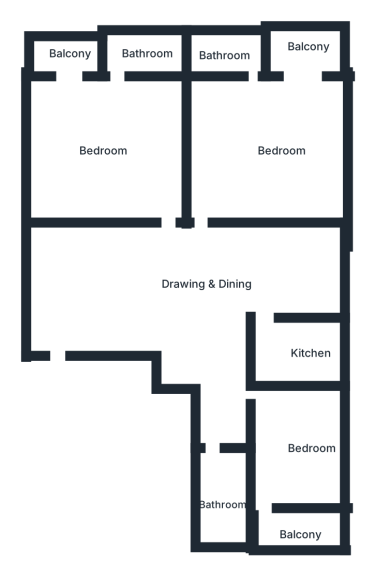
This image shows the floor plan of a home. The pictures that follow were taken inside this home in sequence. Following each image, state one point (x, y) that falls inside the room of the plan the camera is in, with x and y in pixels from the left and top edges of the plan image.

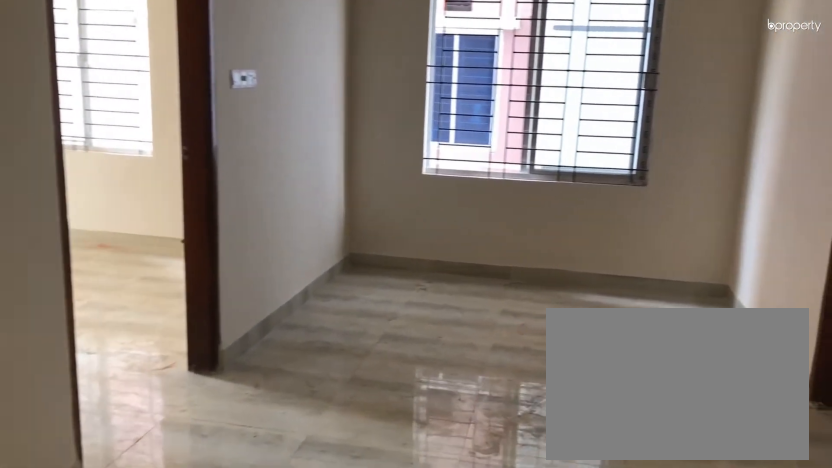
(177, 290)
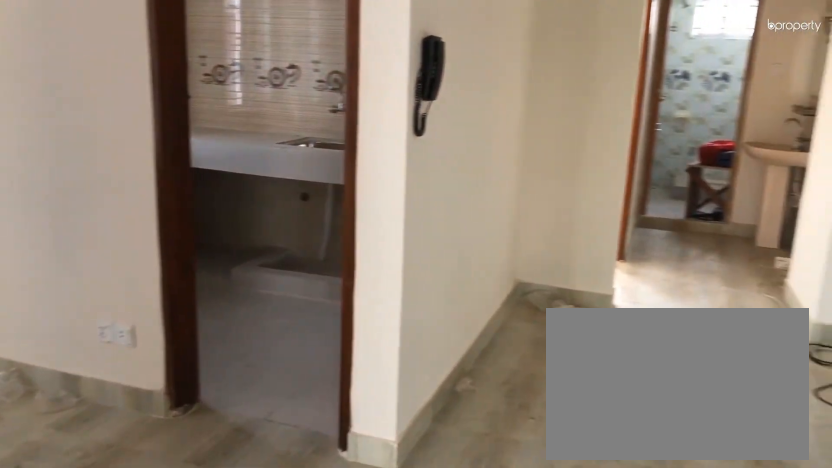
(177, 290)
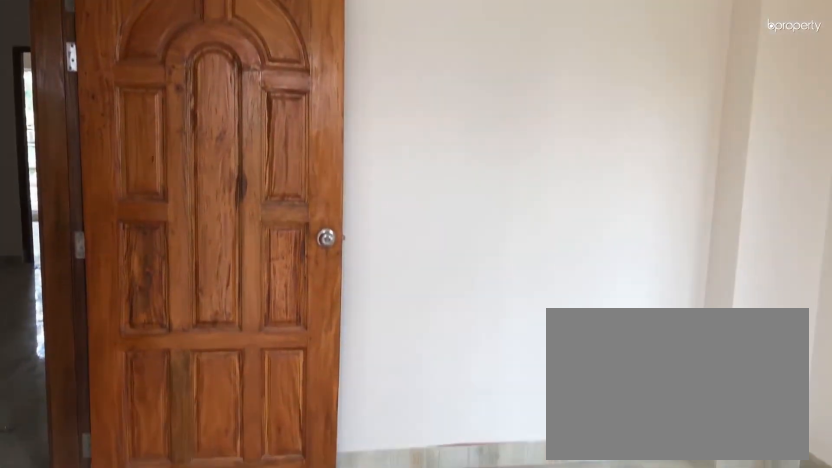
(310, 449)
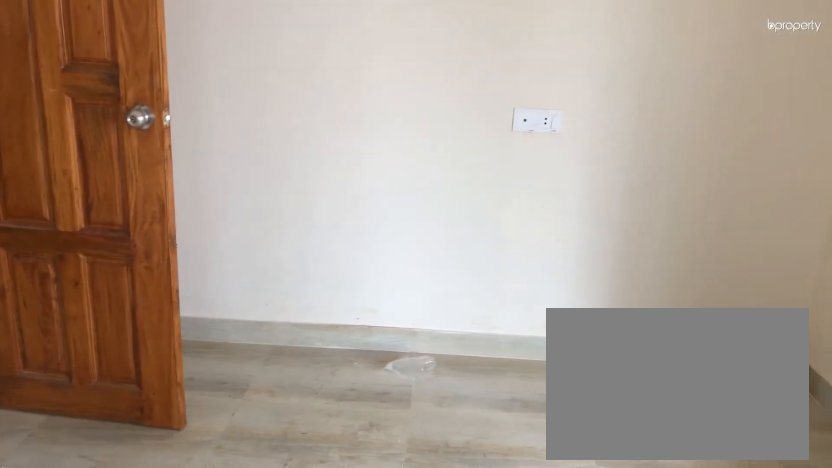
(290, 148)
